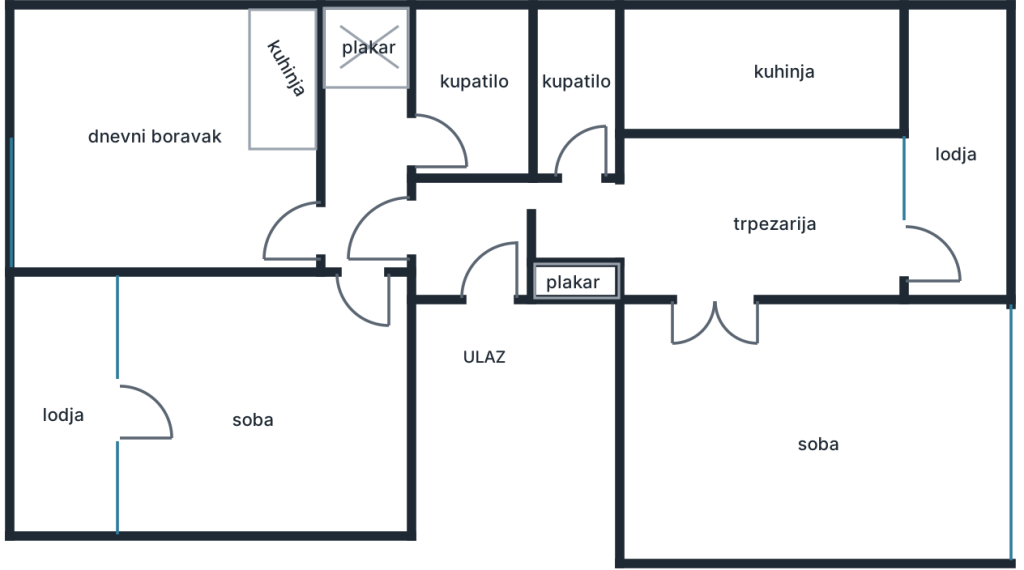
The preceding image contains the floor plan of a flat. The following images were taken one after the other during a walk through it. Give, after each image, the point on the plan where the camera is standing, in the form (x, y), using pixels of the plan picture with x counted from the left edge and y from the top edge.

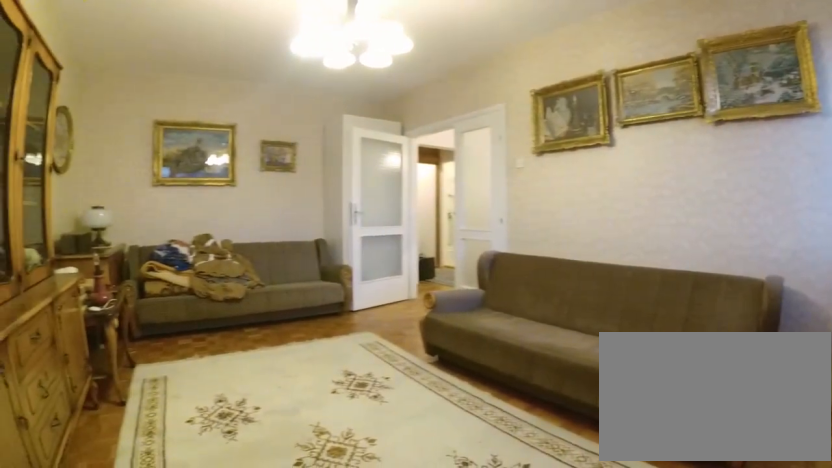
(968, 531)
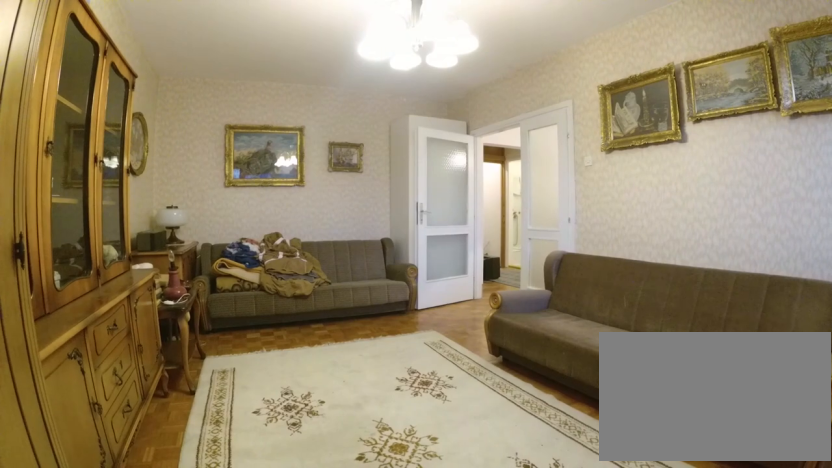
(988, 526)
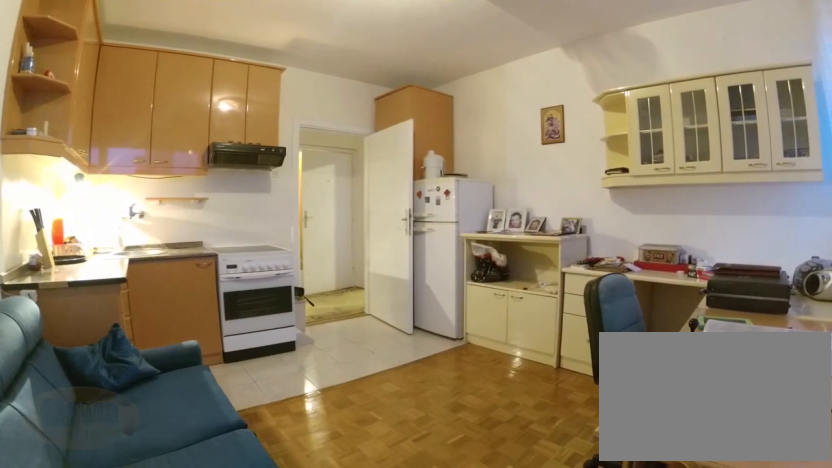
(36, 39)
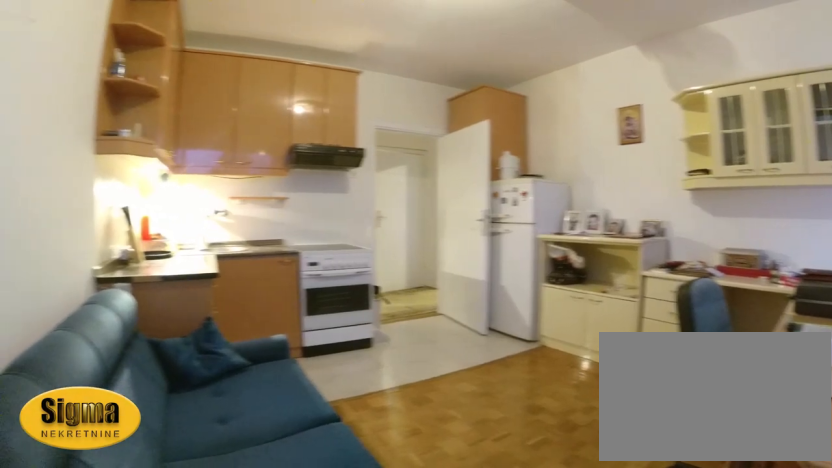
(36, 38)
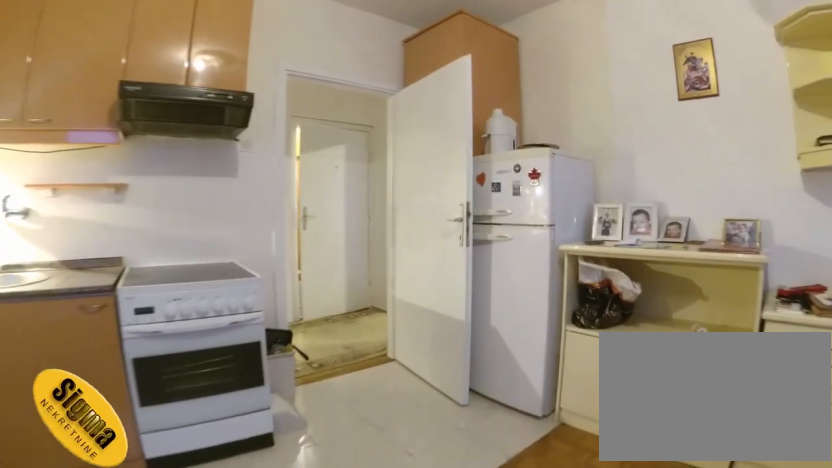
(113, 116)
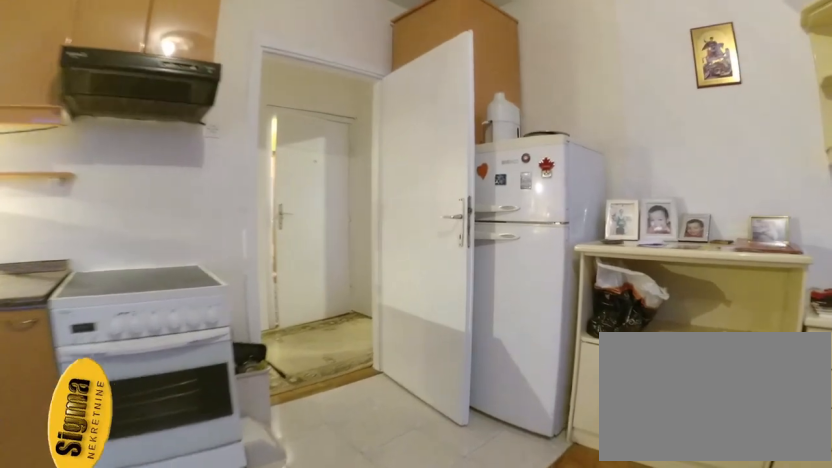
(130, 132)
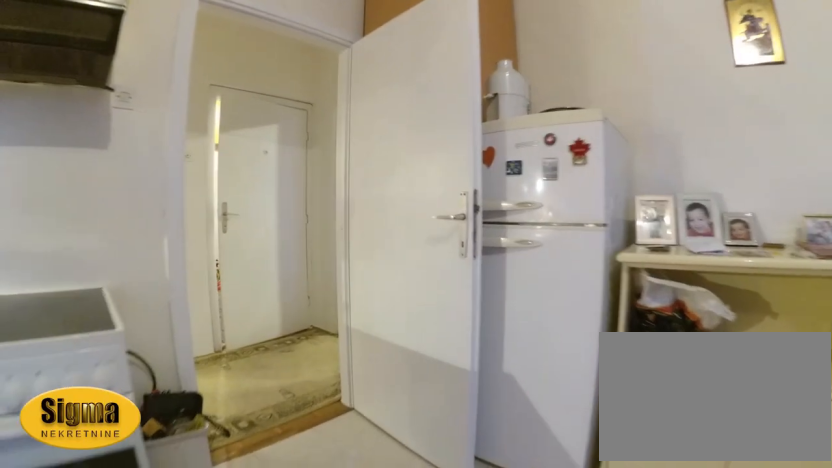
(173, 166)
